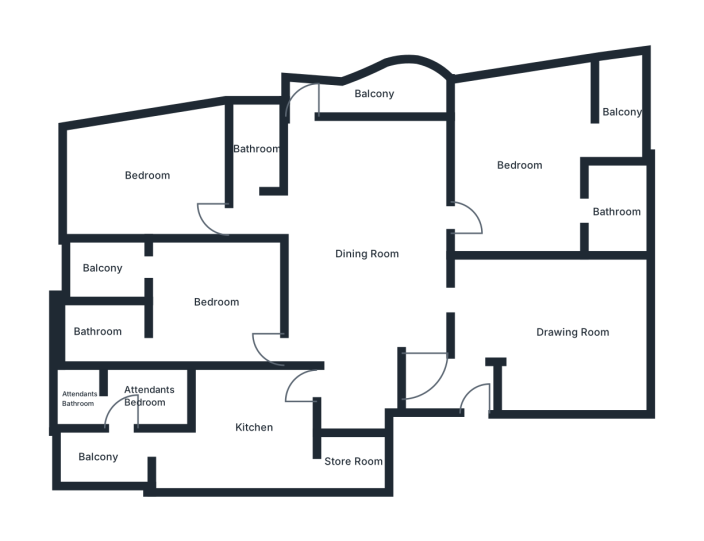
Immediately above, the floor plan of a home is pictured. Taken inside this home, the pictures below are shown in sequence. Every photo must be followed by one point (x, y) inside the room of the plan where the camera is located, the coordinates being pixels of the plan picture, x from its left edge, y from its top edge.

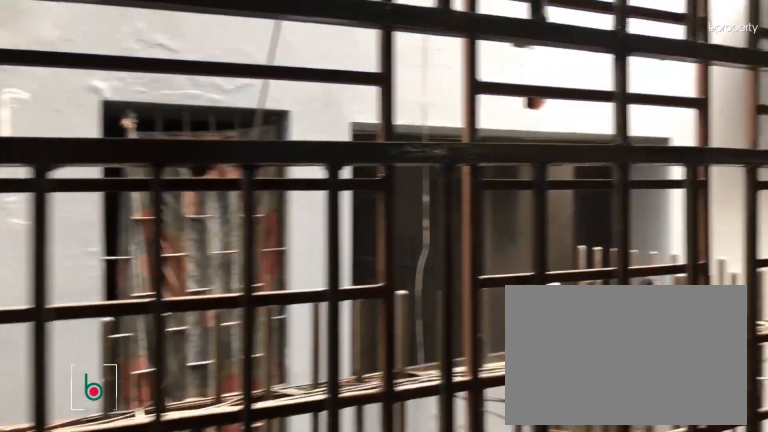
(372, 93)
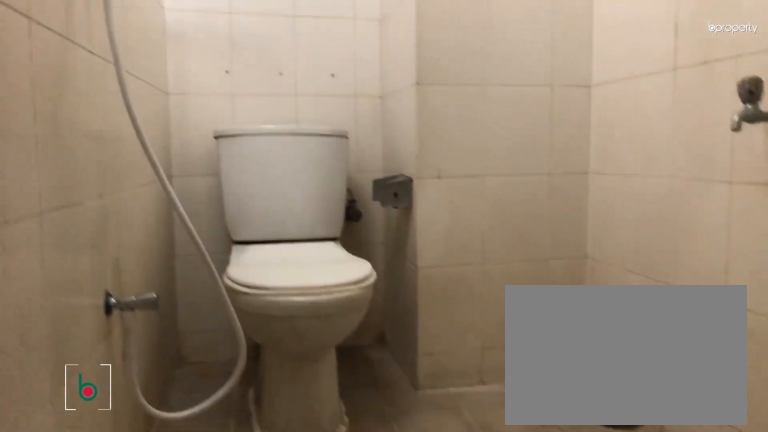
(256, 149)
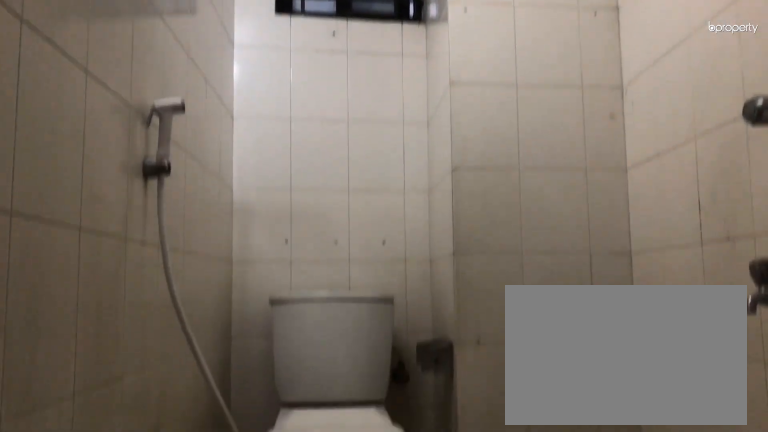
(256, 149)
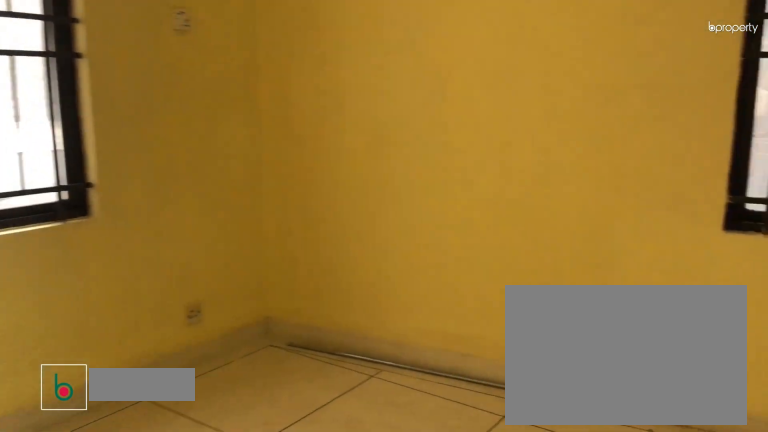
(146, 175)
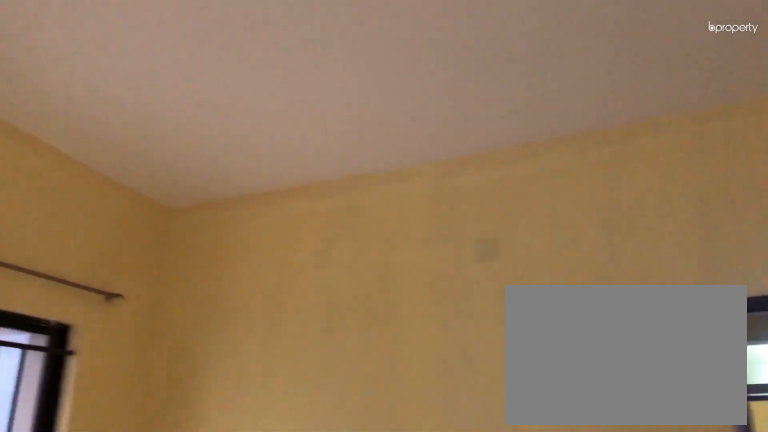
(146, 175)
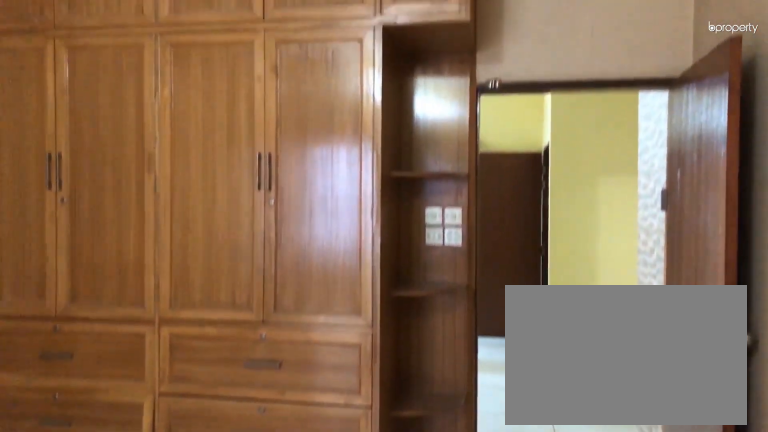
(217, 302)
